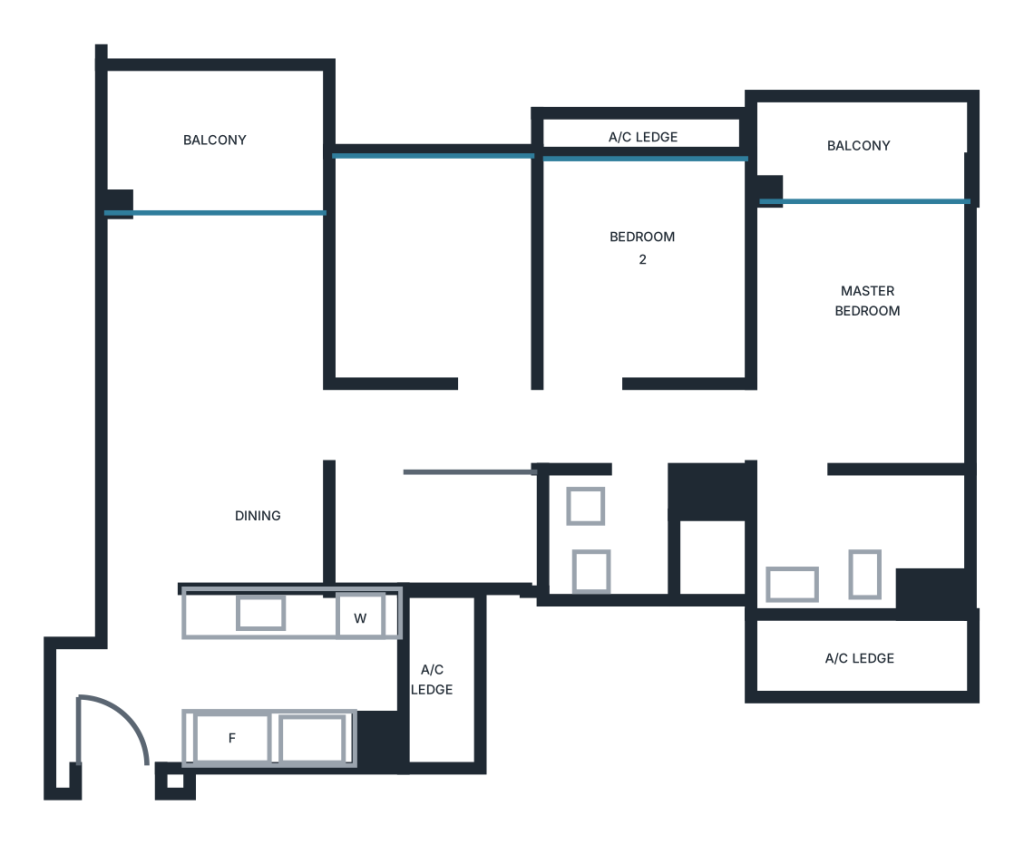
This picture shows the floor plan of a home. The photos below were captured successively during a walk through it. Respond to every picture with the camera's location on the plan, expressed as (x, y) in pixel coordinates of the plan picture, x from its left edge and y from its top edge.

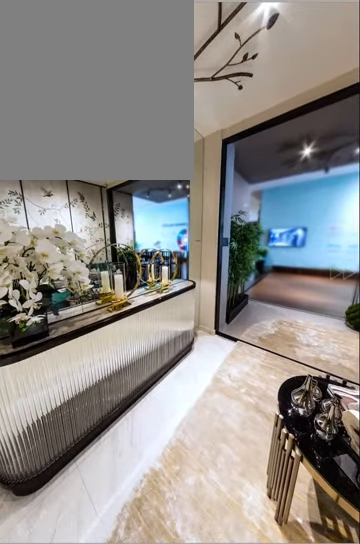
(213, 285)
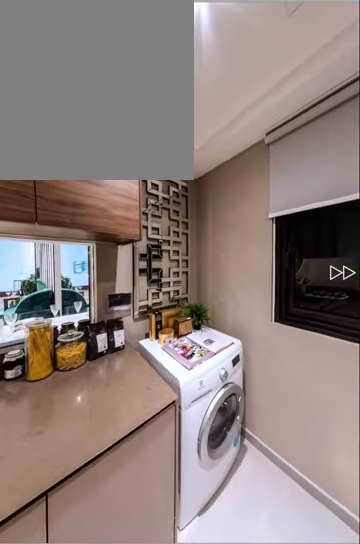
(283, 648)
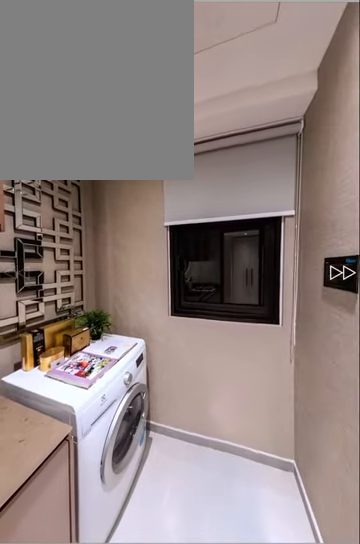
(300, 655)
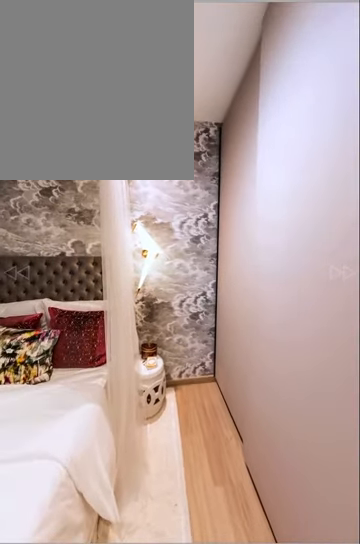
(613, 323)
